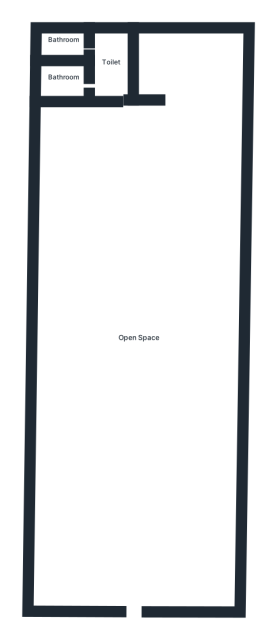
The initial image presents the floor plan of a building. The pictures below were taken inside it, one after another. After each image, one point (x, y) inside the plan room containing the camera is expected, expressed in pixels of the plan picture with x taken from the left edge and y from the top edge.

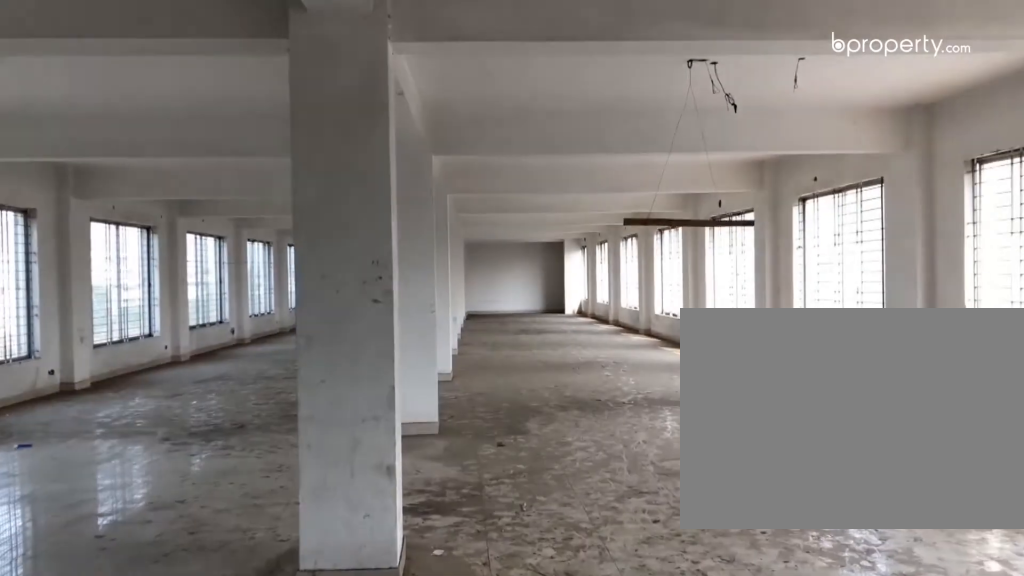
(138, 602)
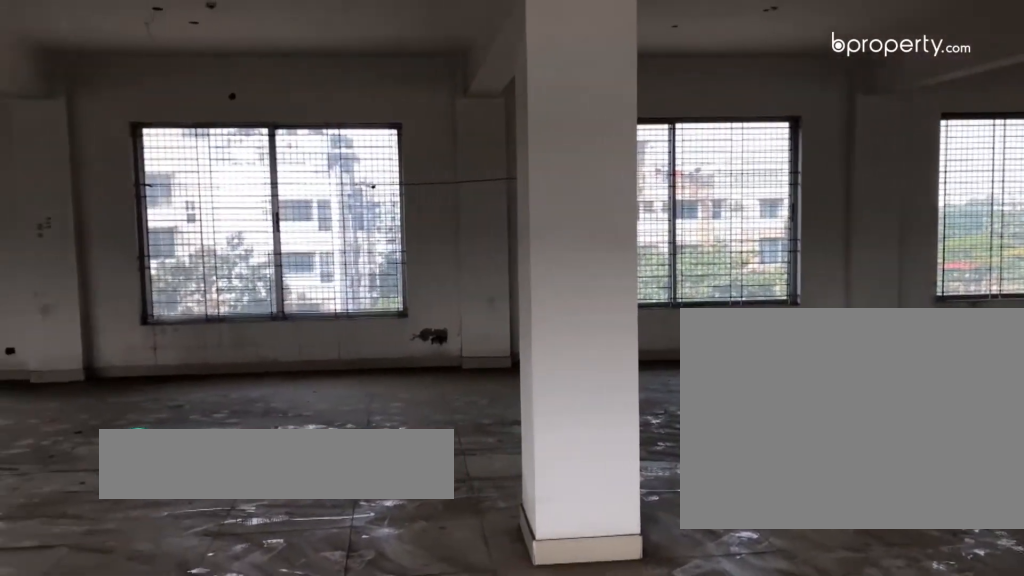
(135, 308)
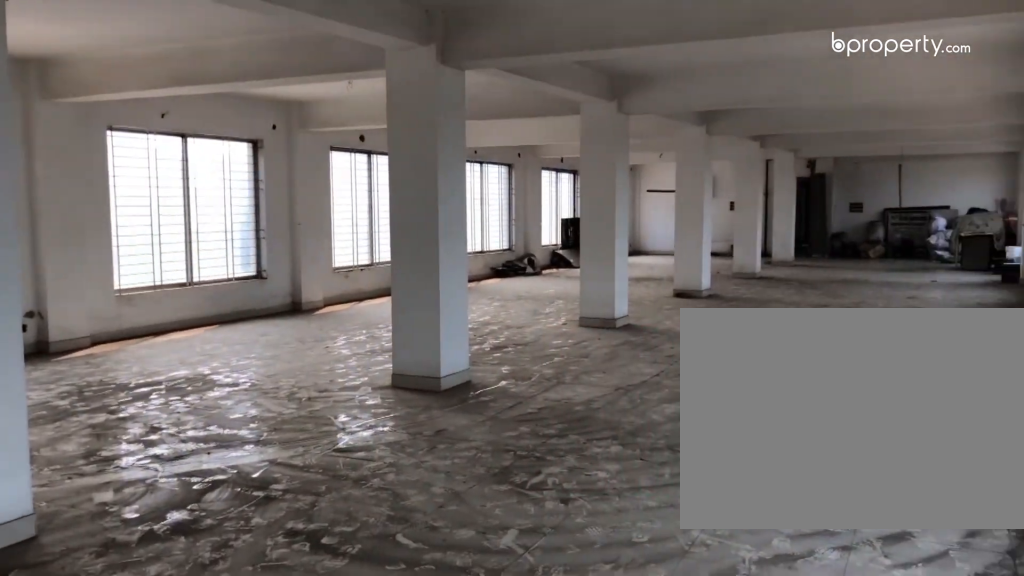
(134, 308)
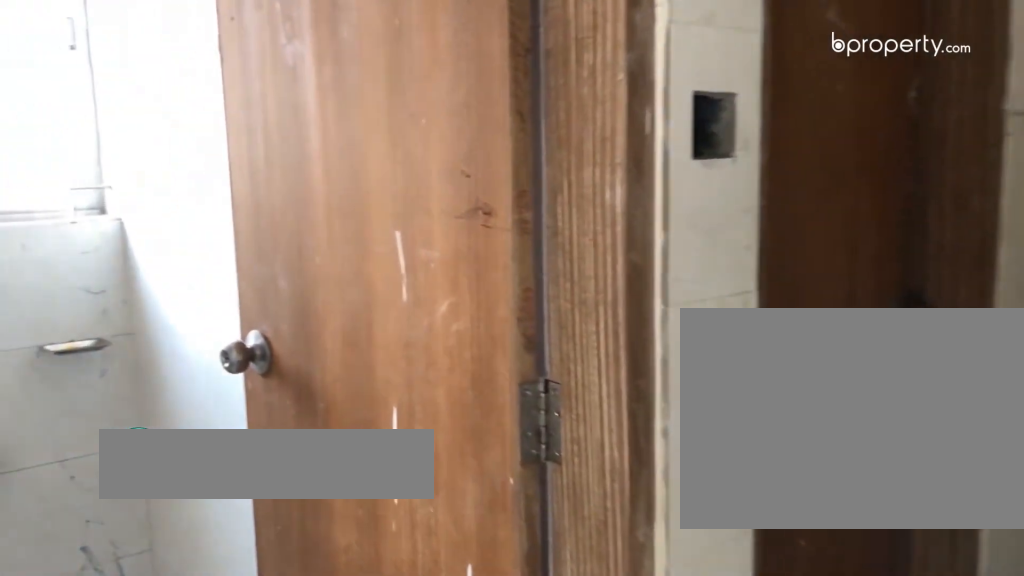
(62, 82)
